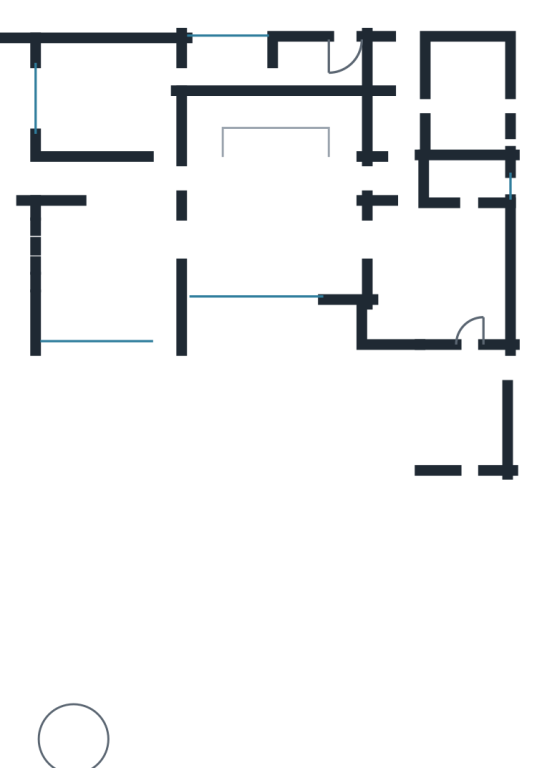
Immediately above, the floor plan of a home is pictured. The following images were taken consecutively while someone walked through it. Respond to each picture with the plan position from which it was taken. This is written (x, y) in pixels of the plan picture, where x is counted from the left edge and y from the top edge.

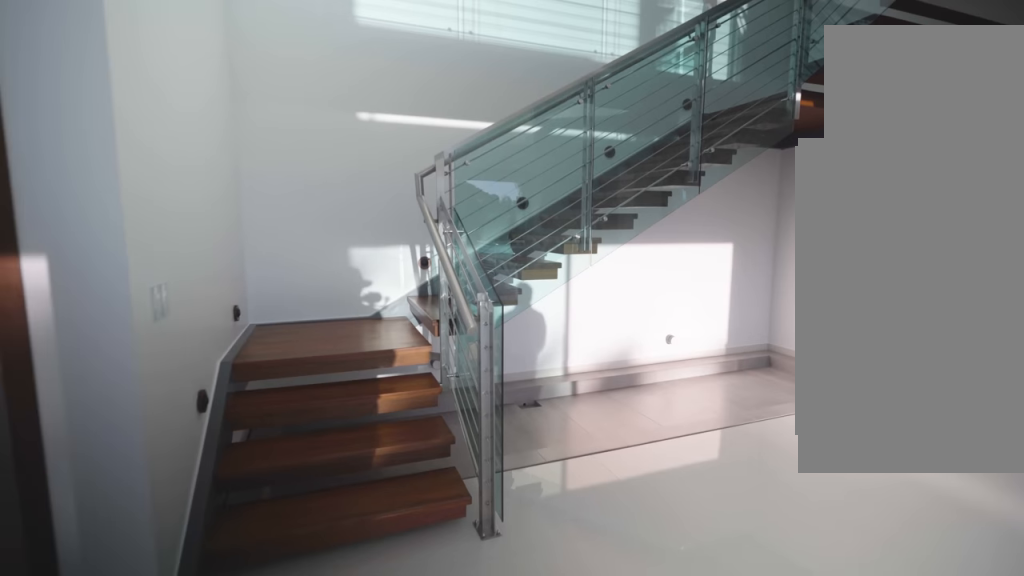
(206, 174)
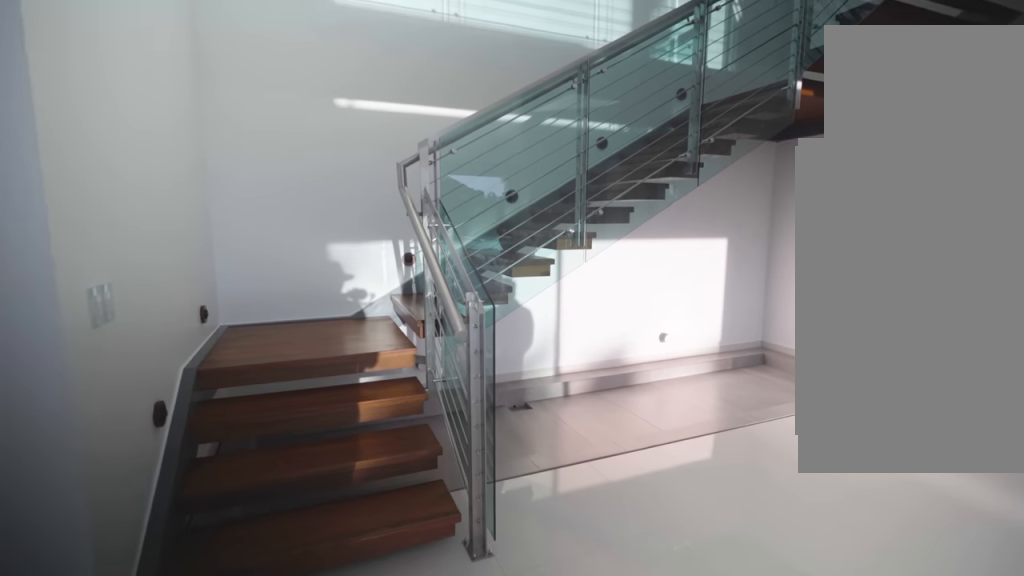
(206, 174)
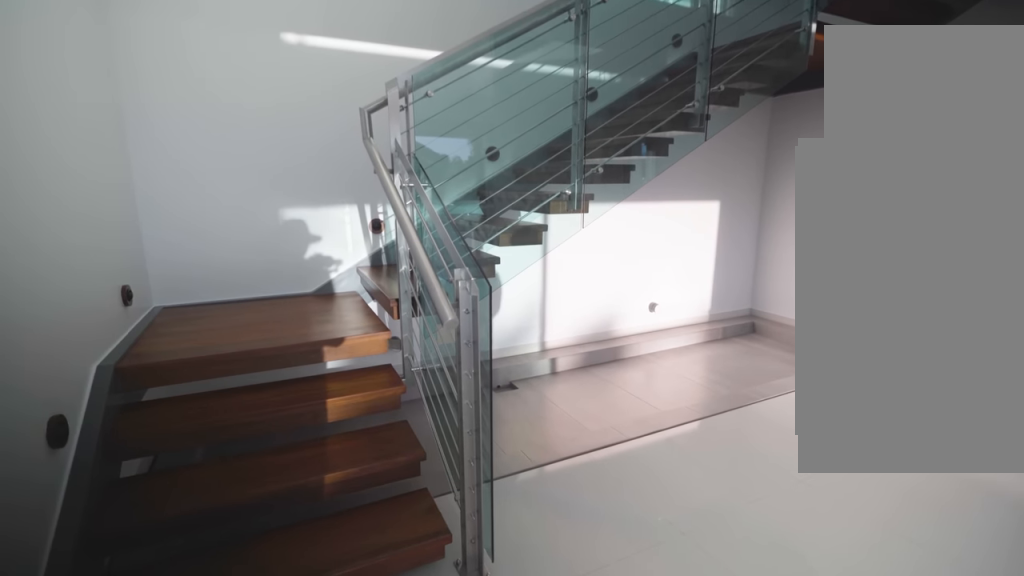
(207, 159)
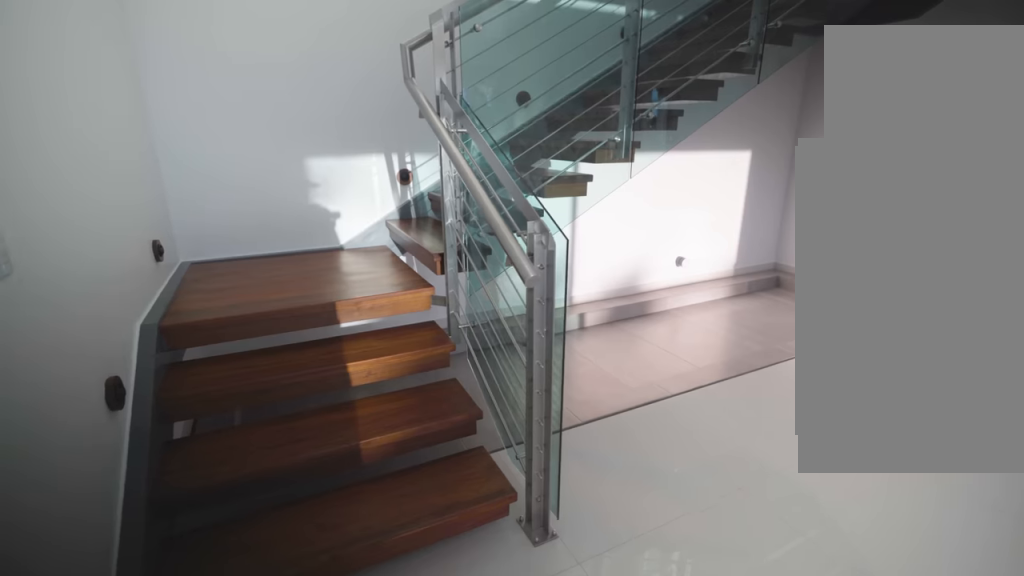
(207, 158)
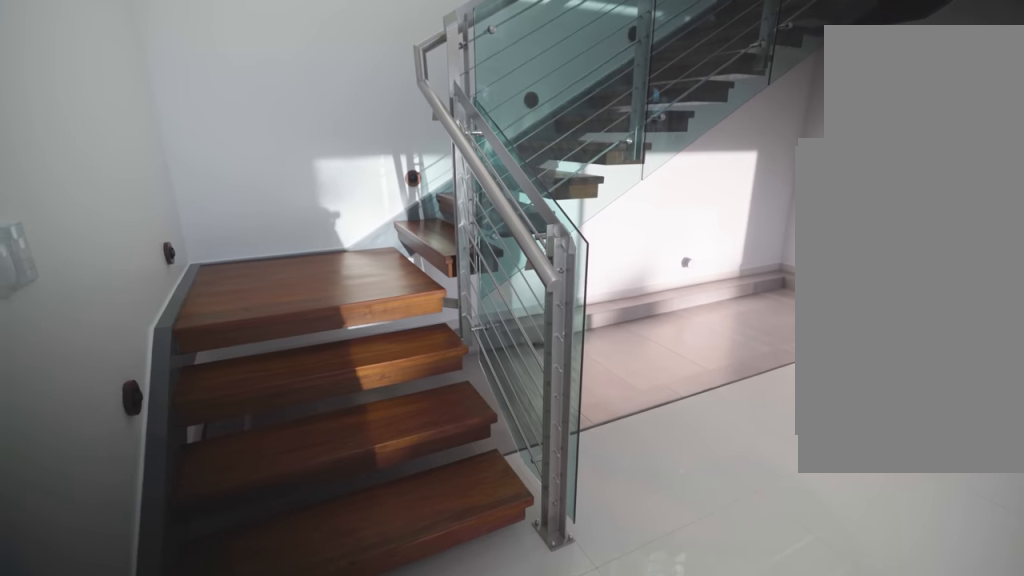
(207, 158)
